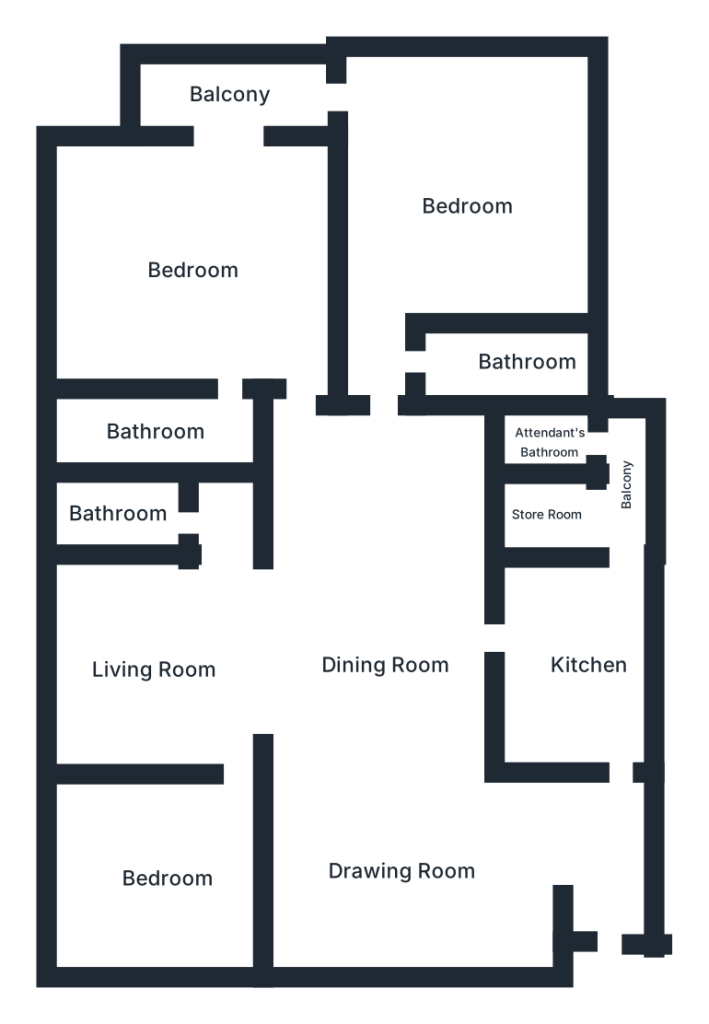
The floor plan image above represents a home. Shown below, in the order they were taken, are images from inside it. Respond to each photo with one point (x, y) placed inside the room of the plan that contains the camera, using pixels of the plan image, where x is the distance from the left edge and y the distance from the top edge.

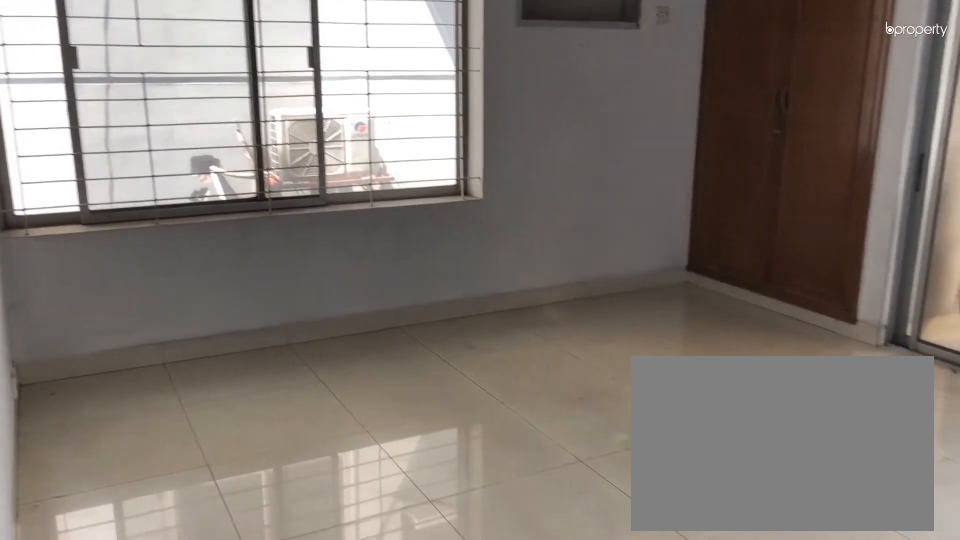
(198, 266)
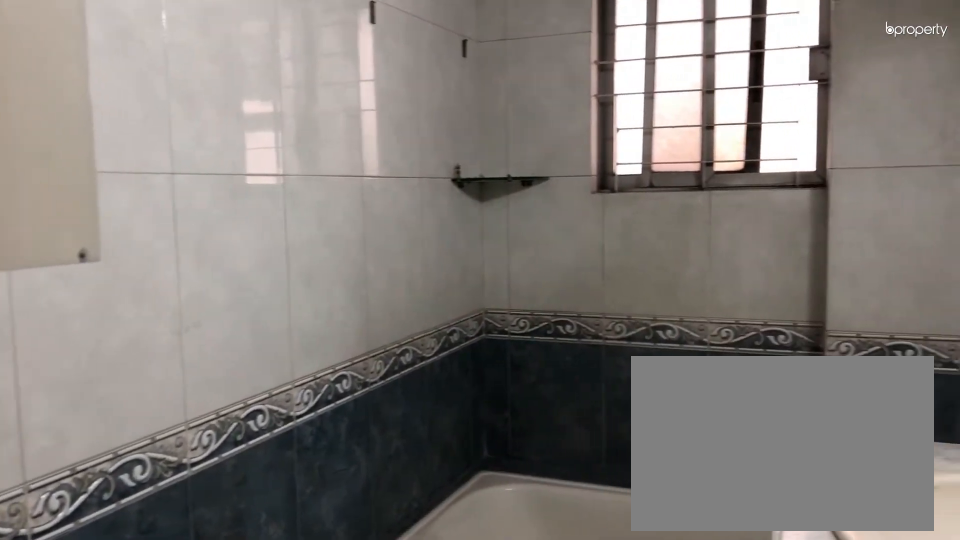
(154, 427)
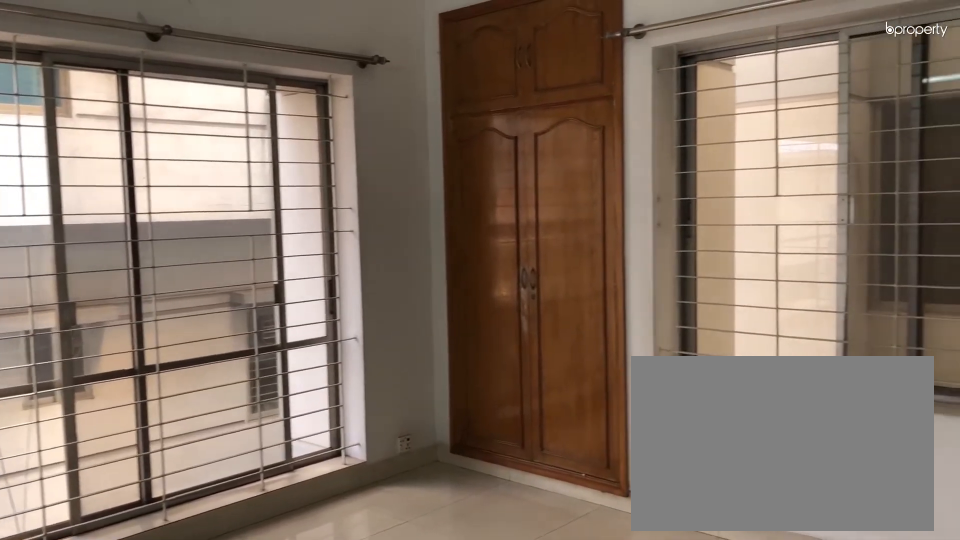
(483, 200)
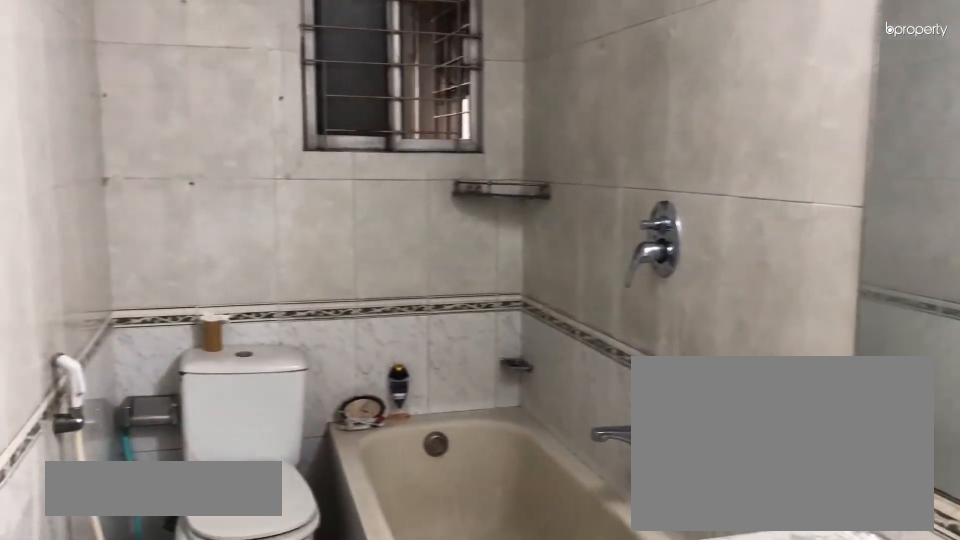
(500, 348)
